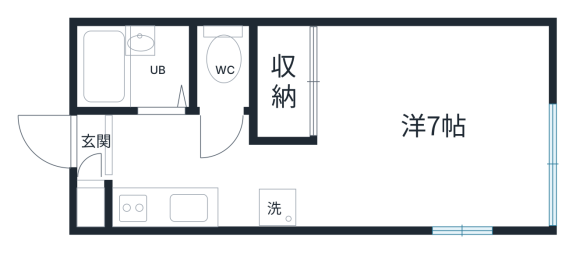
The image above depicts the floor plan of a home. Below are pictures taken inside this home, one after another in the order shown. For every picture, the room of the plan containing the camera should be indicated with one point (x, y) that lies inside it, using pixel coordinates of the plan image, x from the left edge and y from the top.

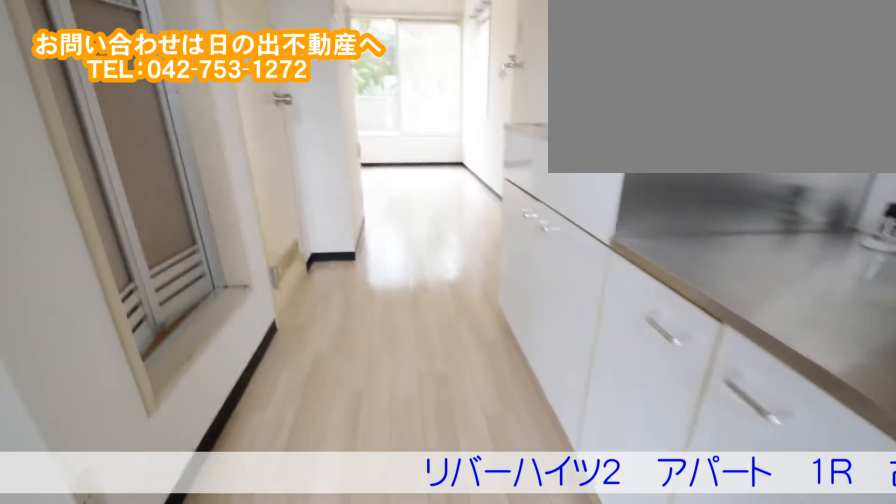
(147, 145)
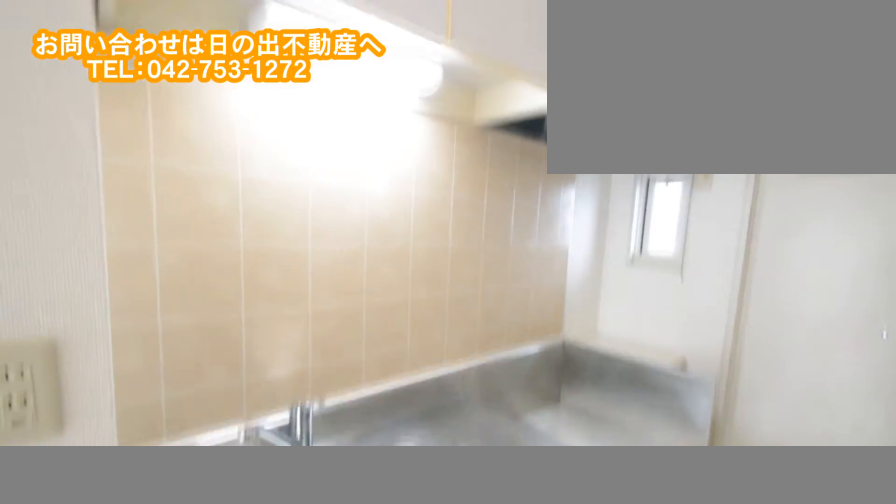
(187, 148)
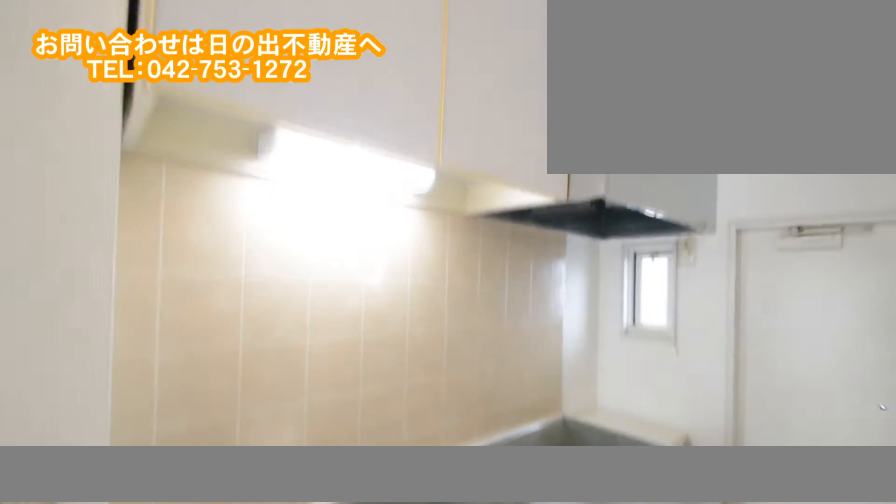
(187, 148)
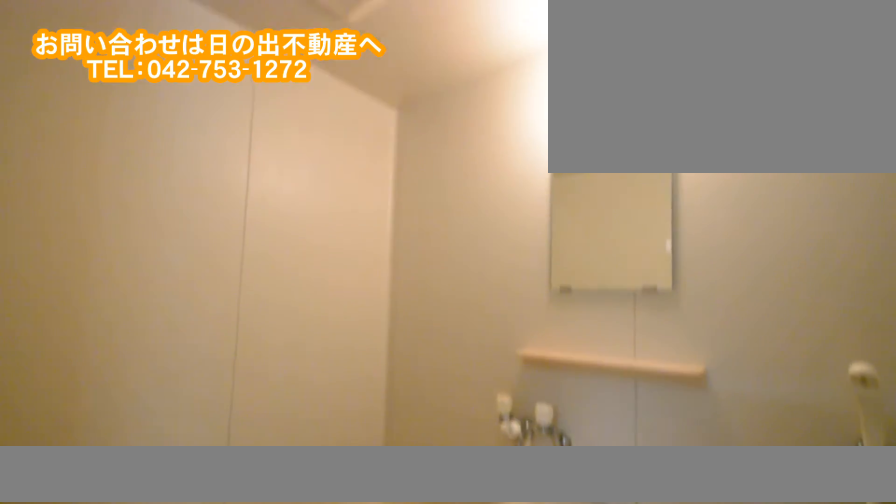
(128, 75)
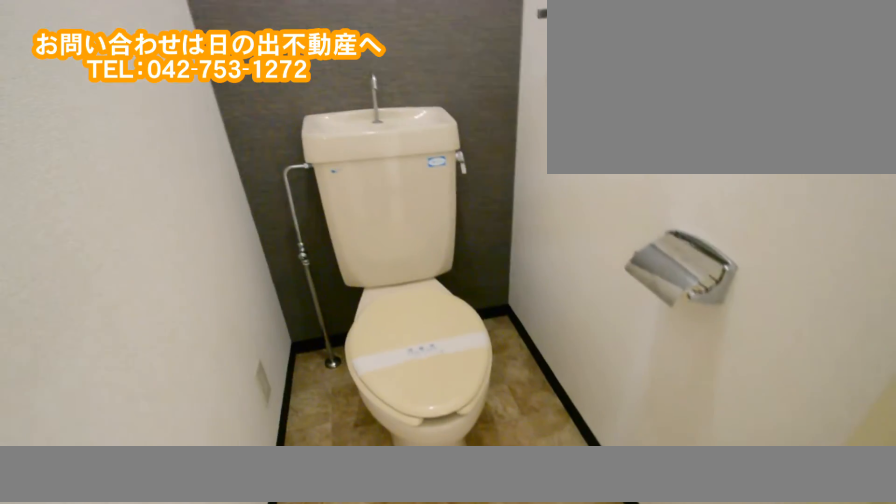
(217, 72)
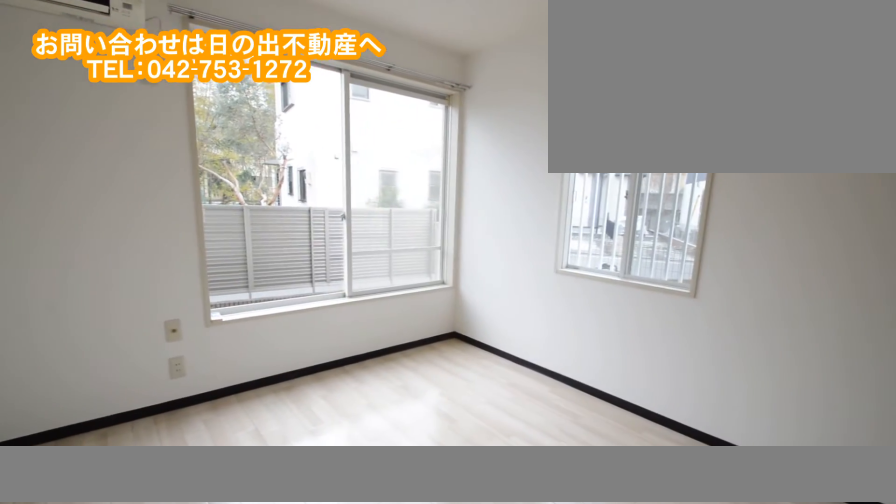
(440, 81)
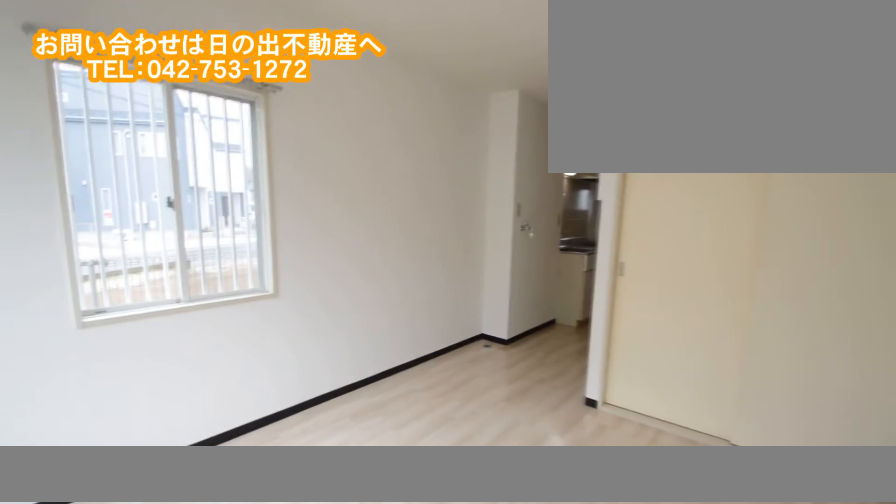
(441, 81)
